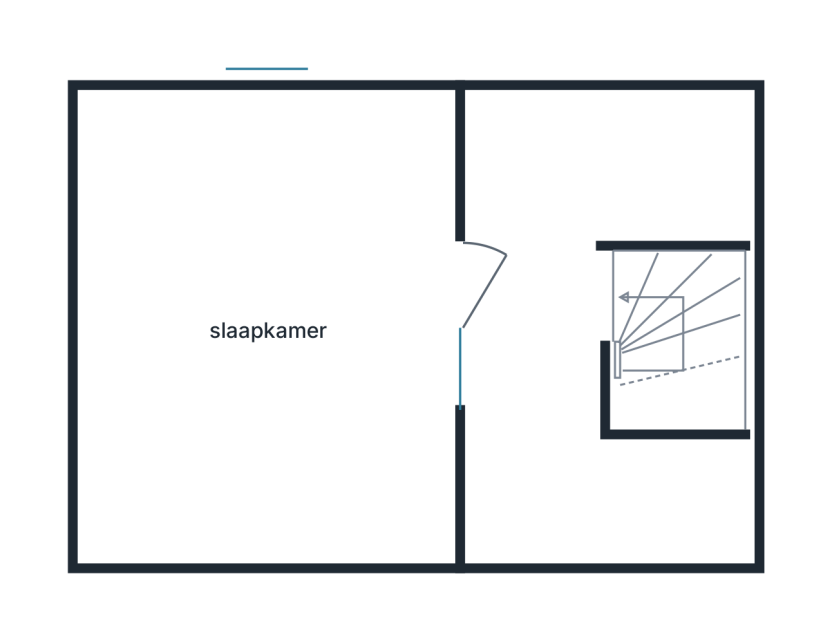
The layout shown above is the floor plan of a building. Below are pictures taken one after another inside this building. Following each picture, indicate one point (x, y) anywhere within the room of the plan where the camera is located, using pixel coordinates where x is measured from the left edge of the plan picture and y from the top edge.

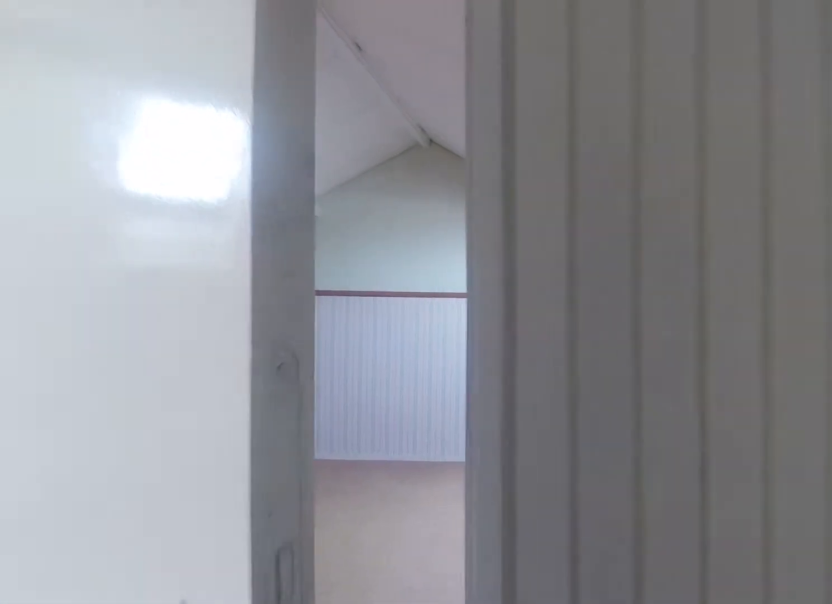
(585, 323)
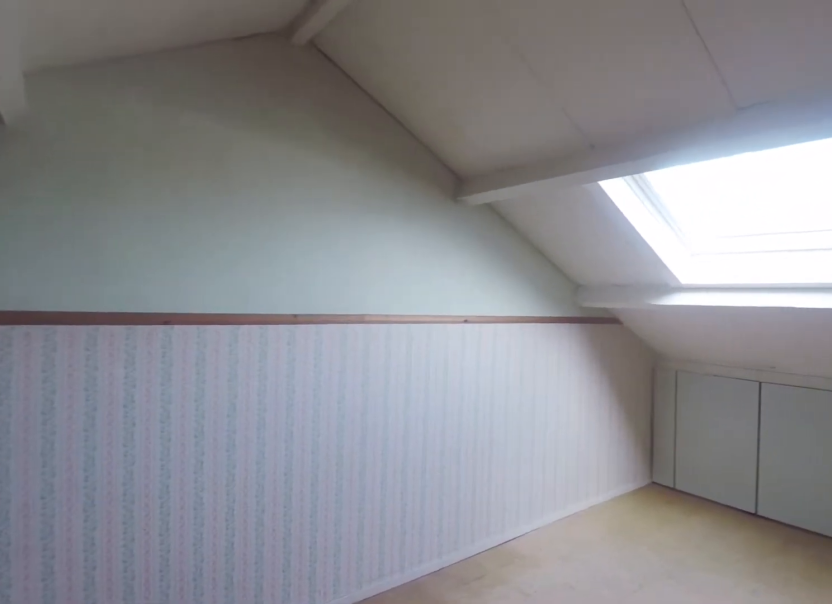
(271, 326)
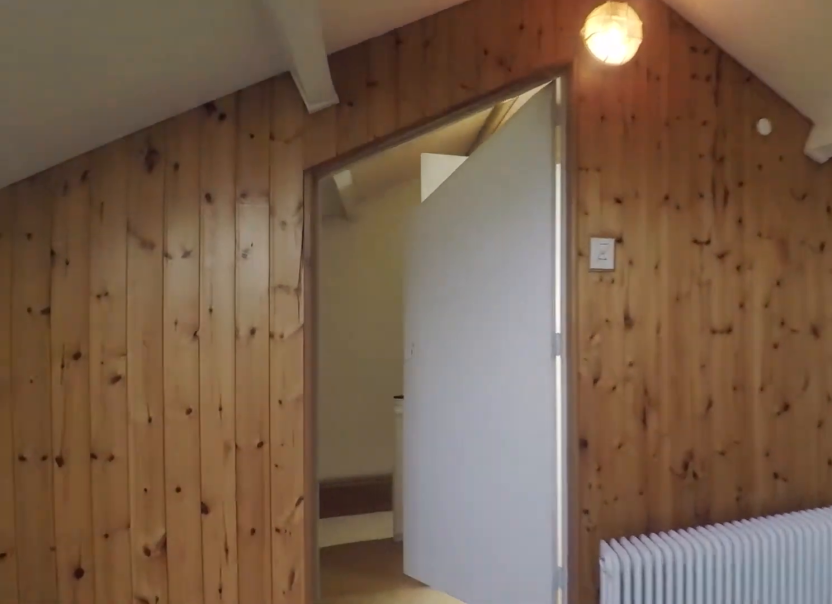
(271, 326)
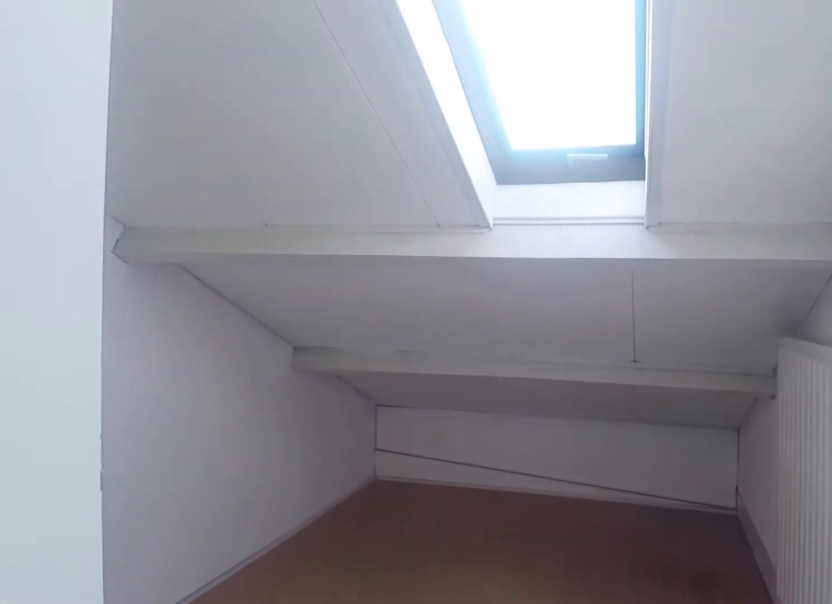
(585, 321)
